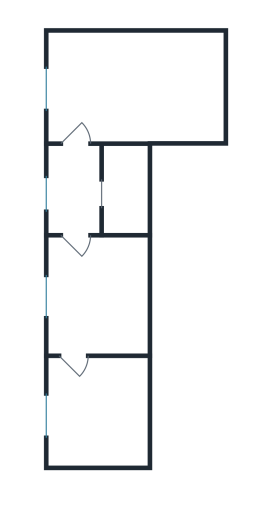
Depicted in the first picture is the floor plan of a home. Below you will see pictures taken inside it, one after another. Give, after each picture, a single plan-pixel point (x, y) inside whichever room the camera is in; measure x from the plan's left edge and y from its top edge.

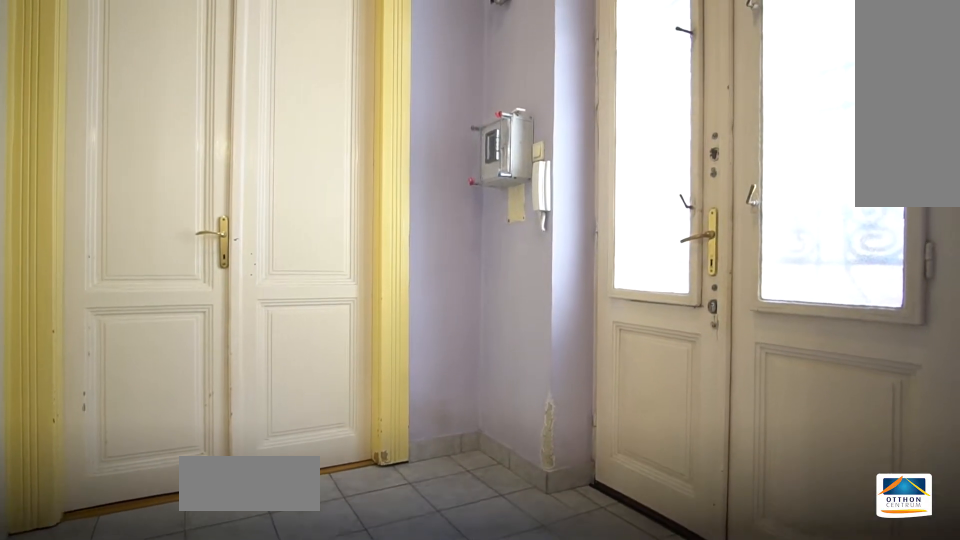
(77, 190)
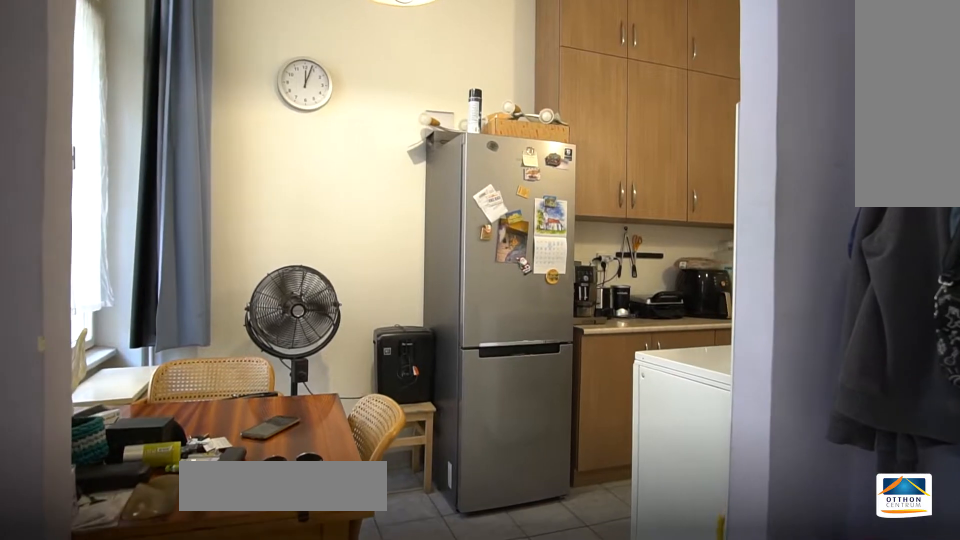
(146, 86)
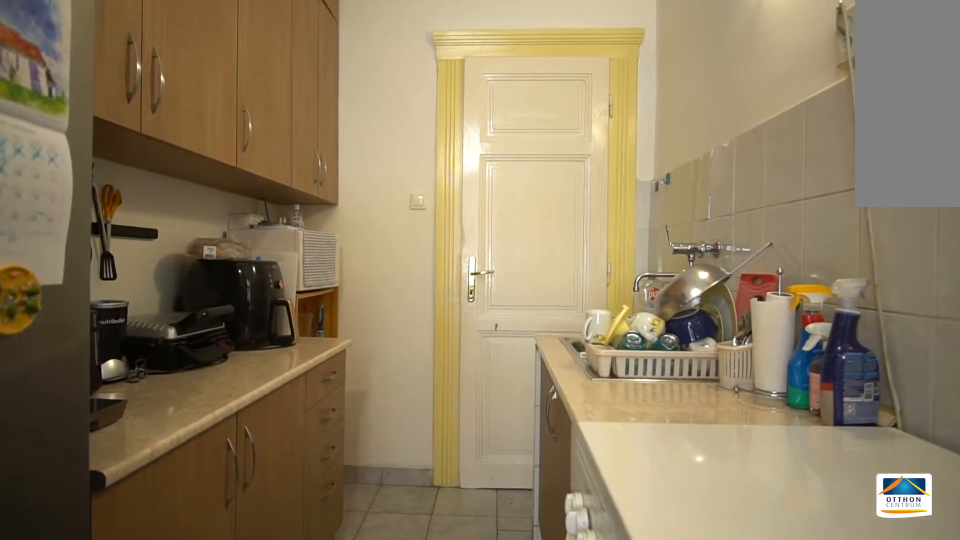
(146, 86)
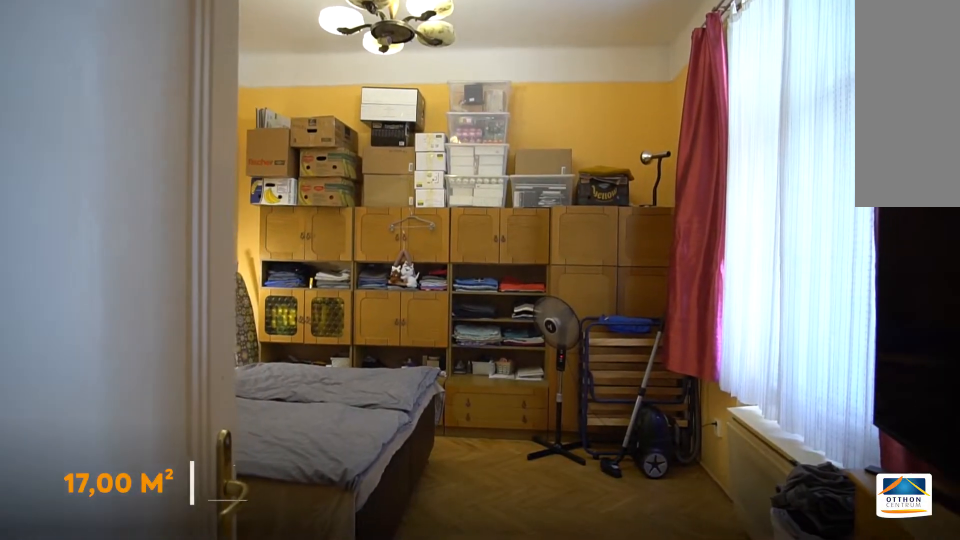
(105, 412)
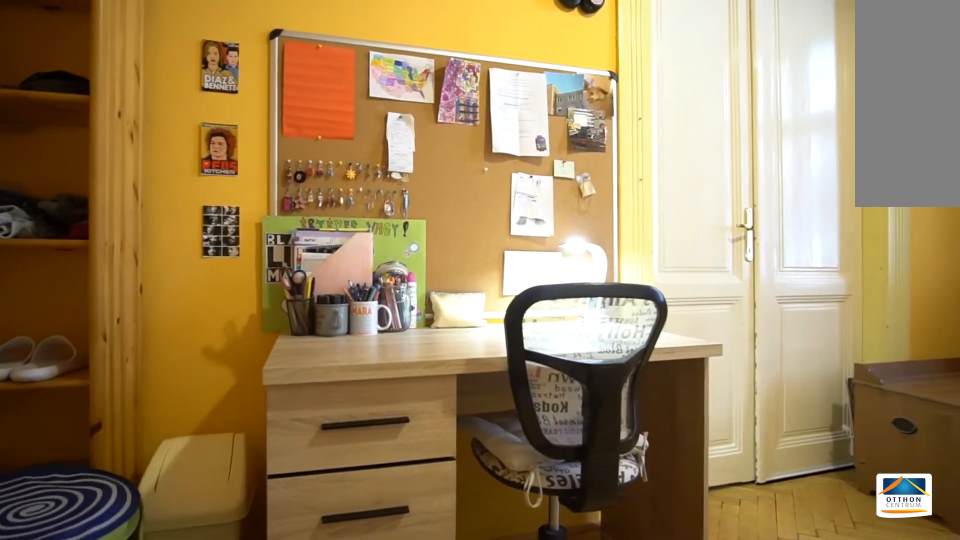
(104, 297)
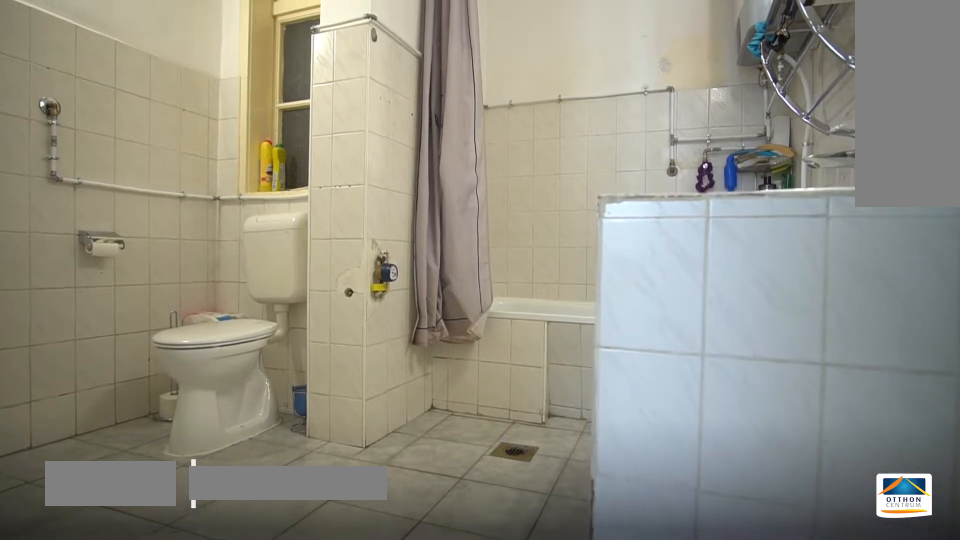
(126, 191)
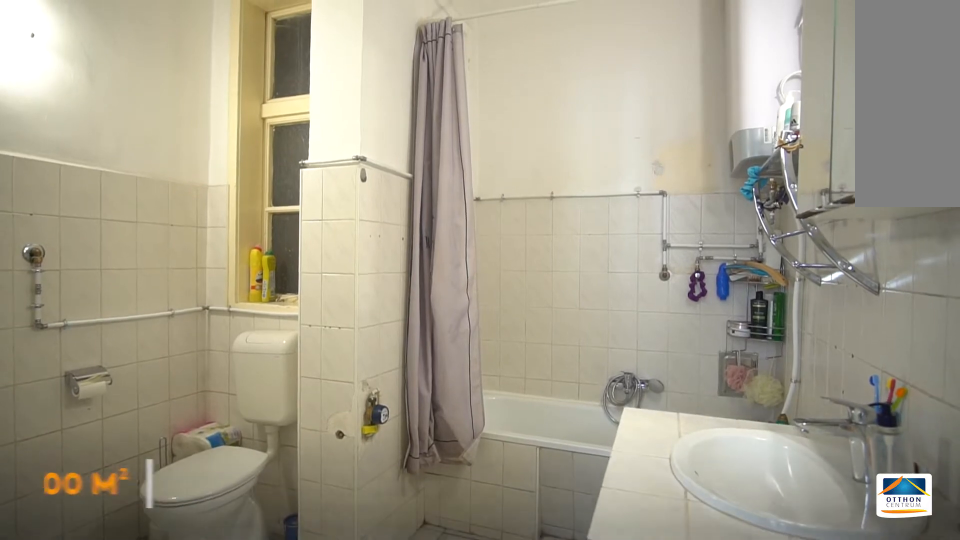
(126, 191)
